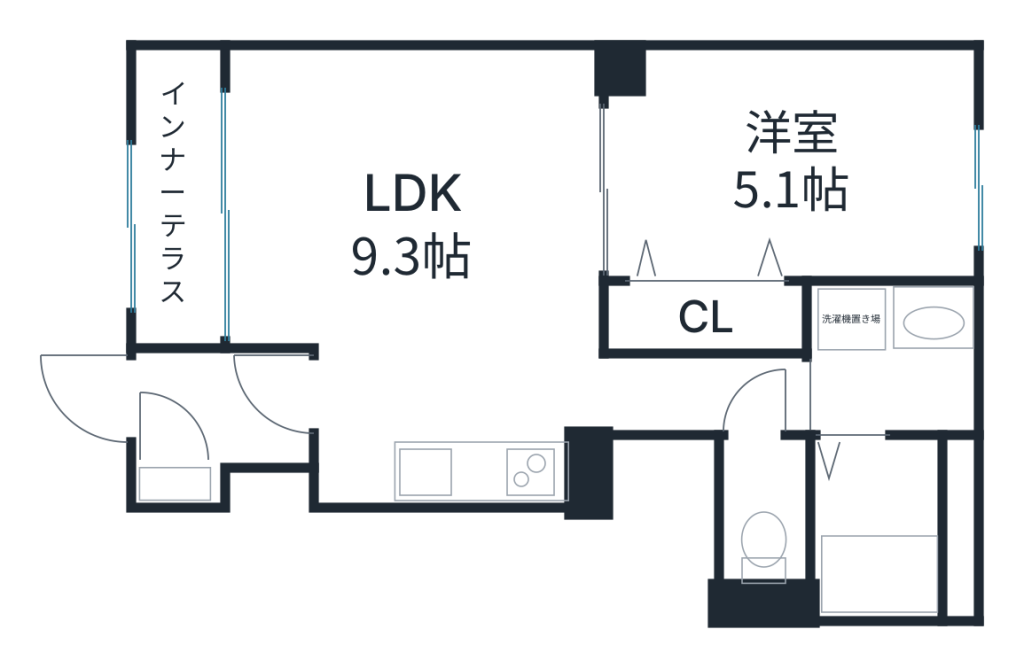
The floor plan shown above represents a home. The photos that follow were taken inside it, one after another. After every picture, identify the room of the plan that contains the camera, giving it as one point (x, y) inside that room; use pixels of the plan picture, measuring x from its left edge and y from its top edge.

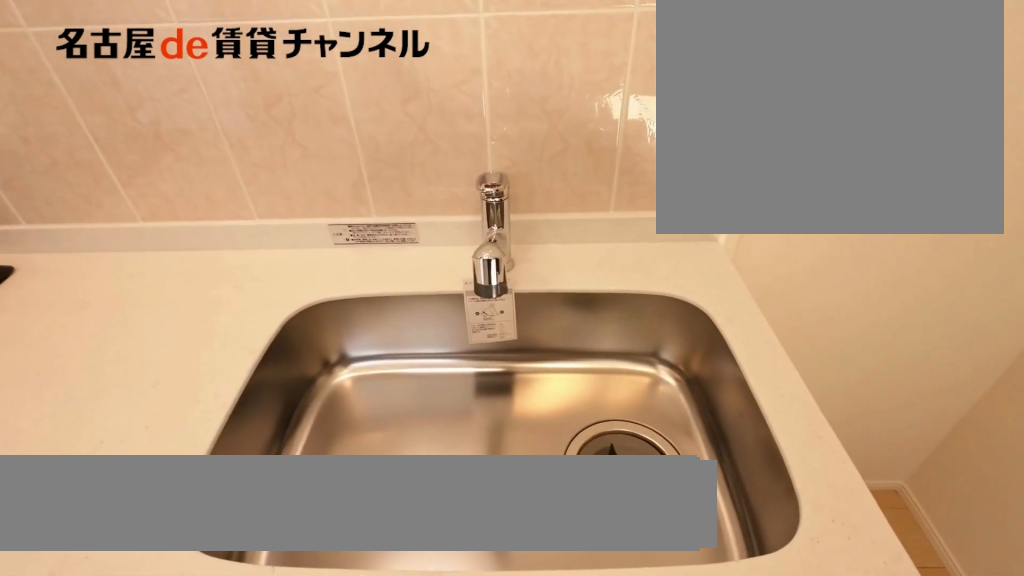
(496, 470)
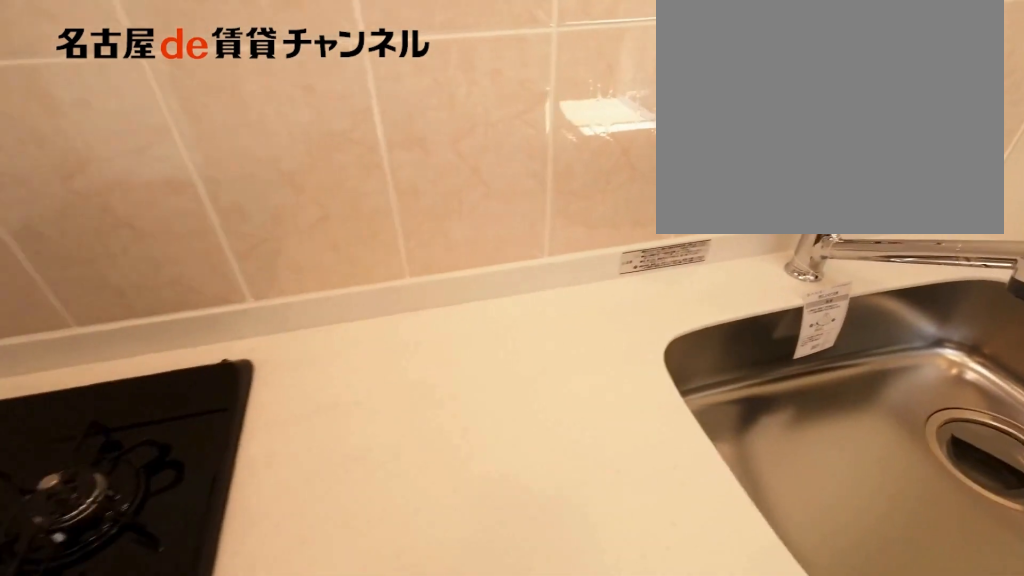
(496, 470)
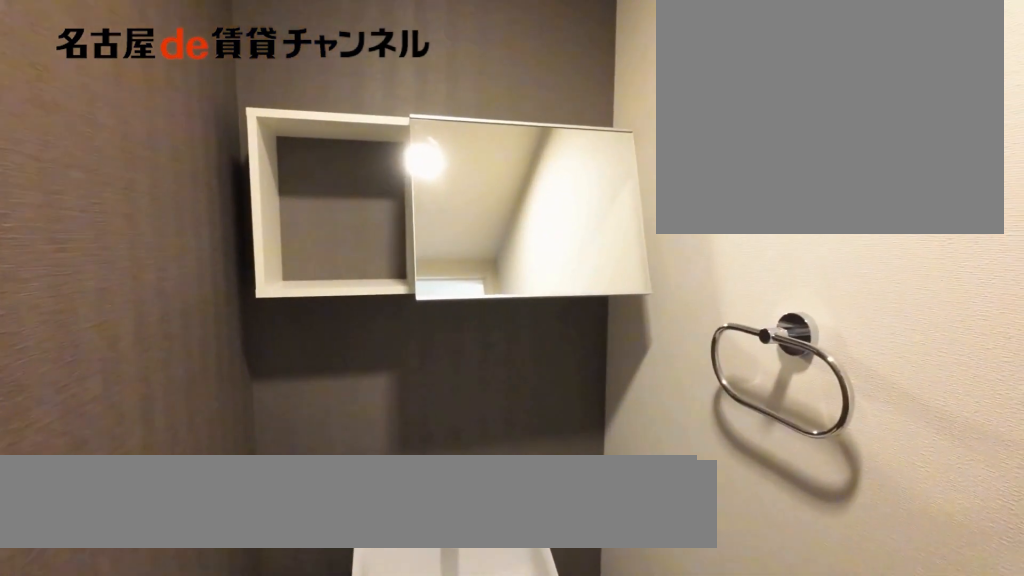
(762, 513)
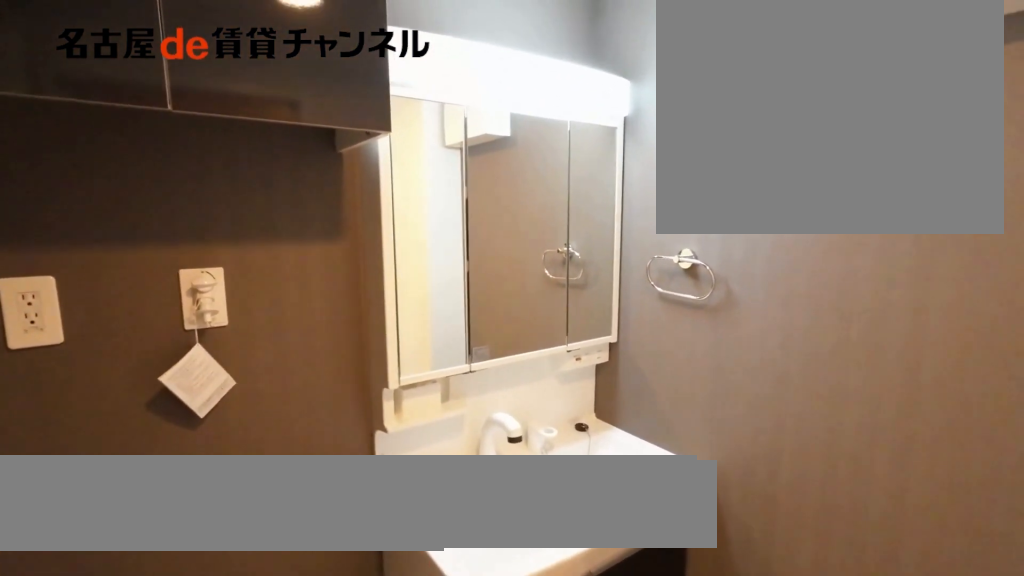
(890, 356)
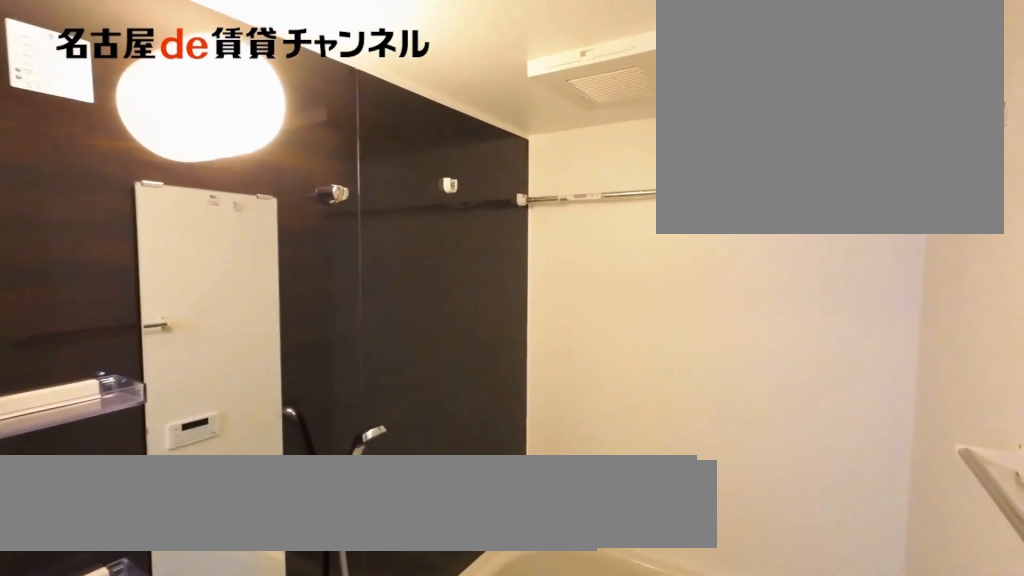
(890, 524)
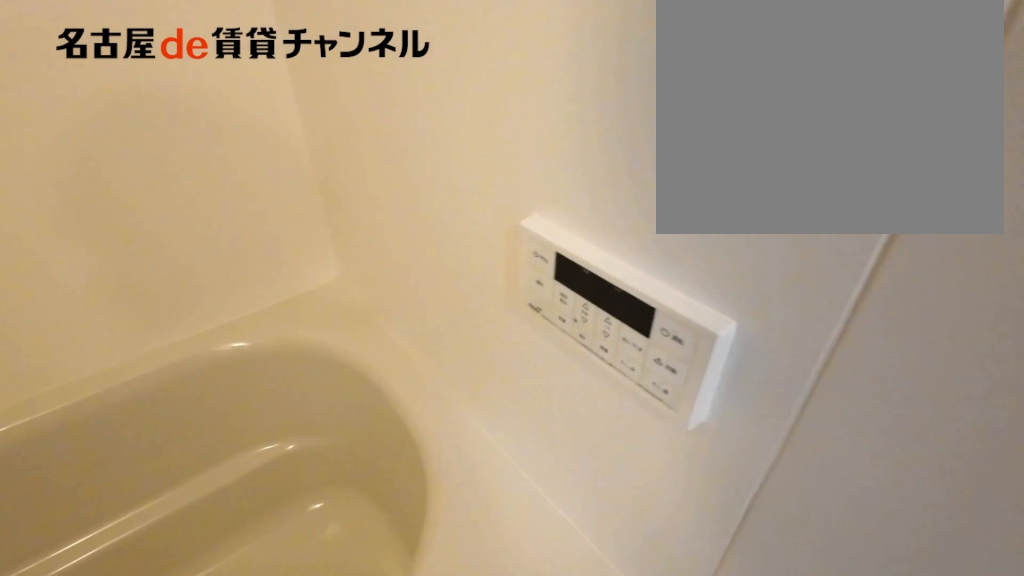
(890, 524)
